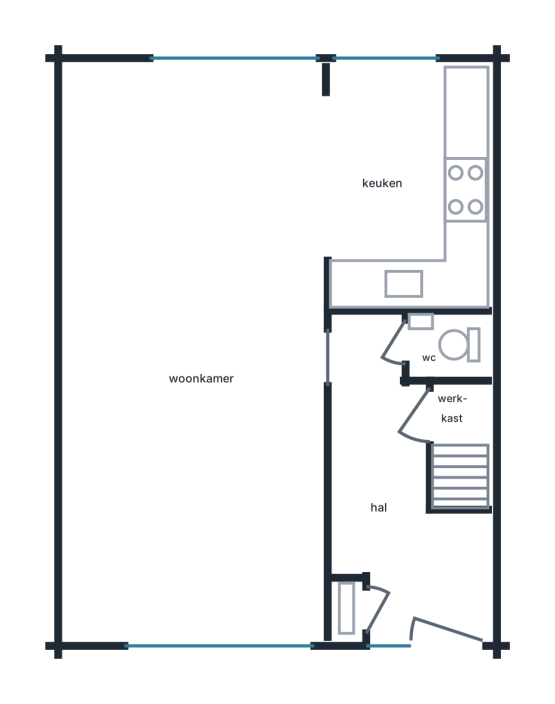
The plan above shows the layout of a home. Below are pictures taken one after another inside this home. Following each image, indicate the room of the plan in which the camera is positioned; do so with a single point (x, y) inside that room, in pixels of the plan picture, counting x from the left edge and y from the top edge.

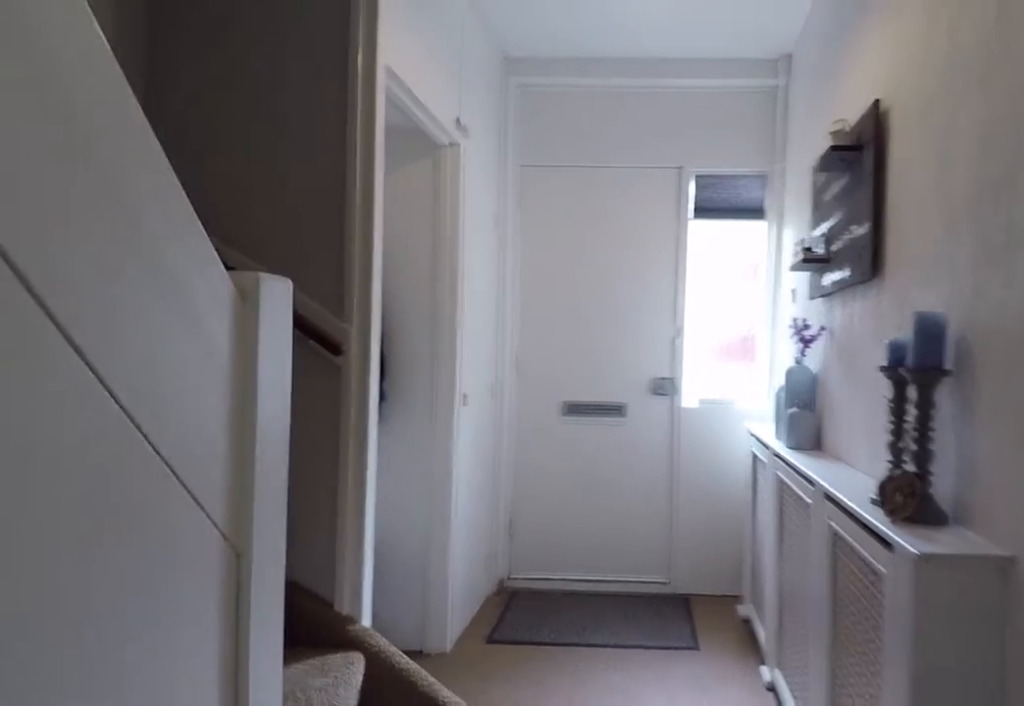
(397, 501)
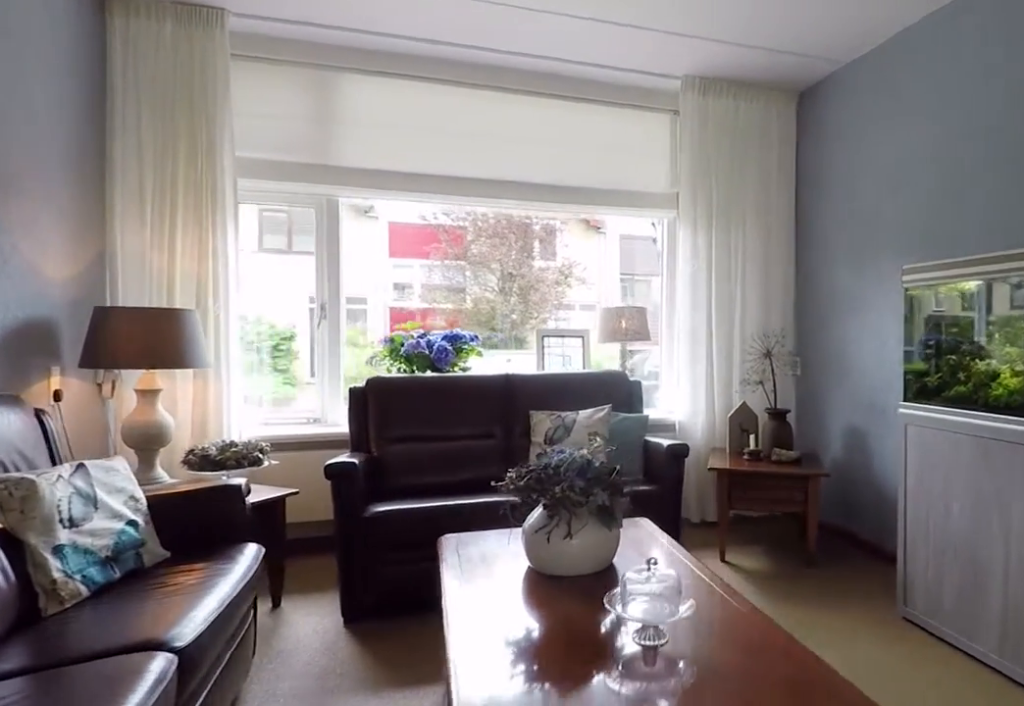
(201, 237)
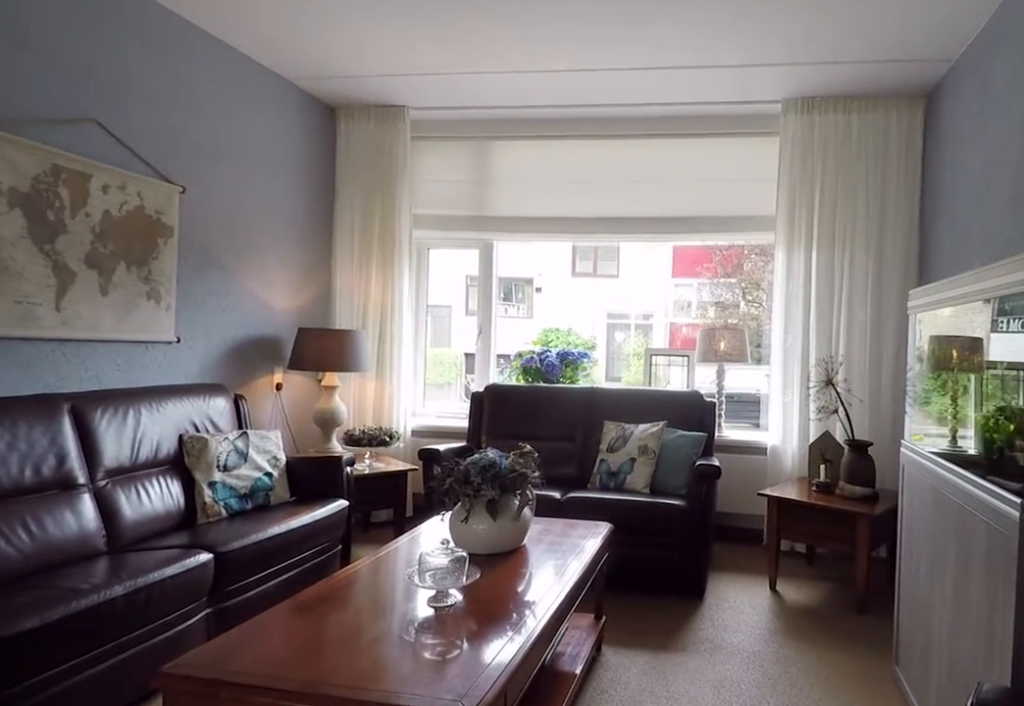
(201, 237)
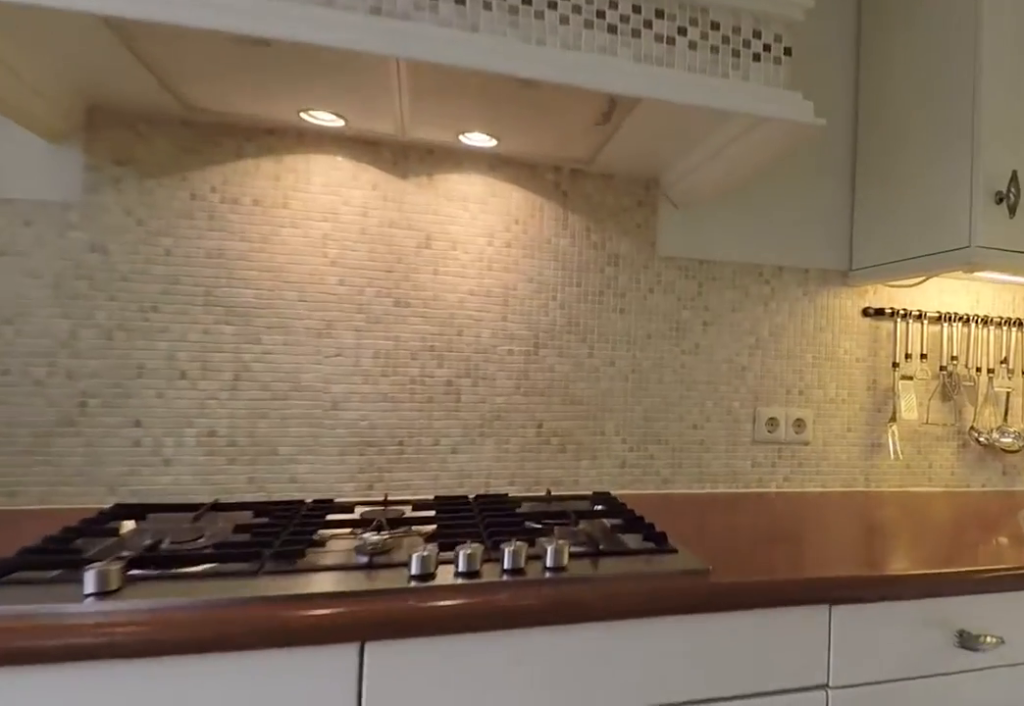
(405, 188)
